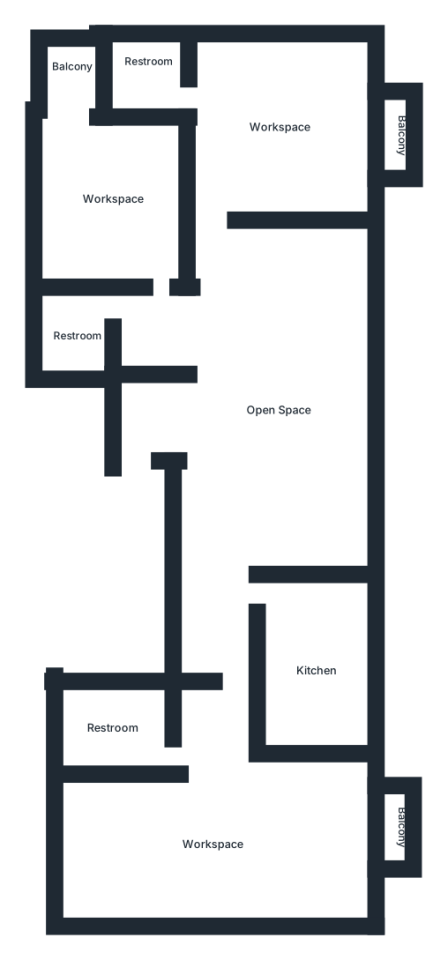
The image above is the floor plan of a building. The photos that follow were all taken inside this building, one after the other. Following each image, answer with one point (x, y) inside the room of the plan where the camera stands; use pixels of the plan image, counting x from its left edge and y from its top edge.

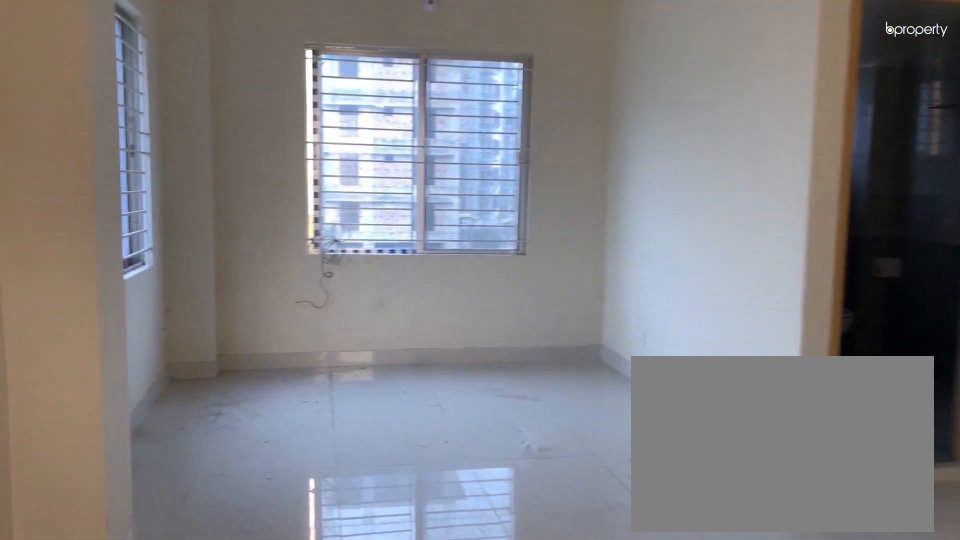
(216, 847)
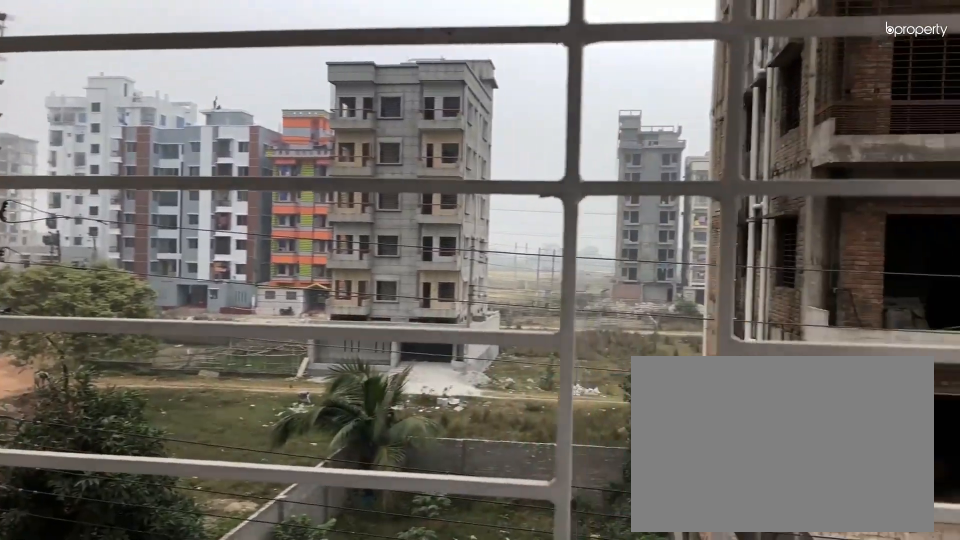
(387, 838)
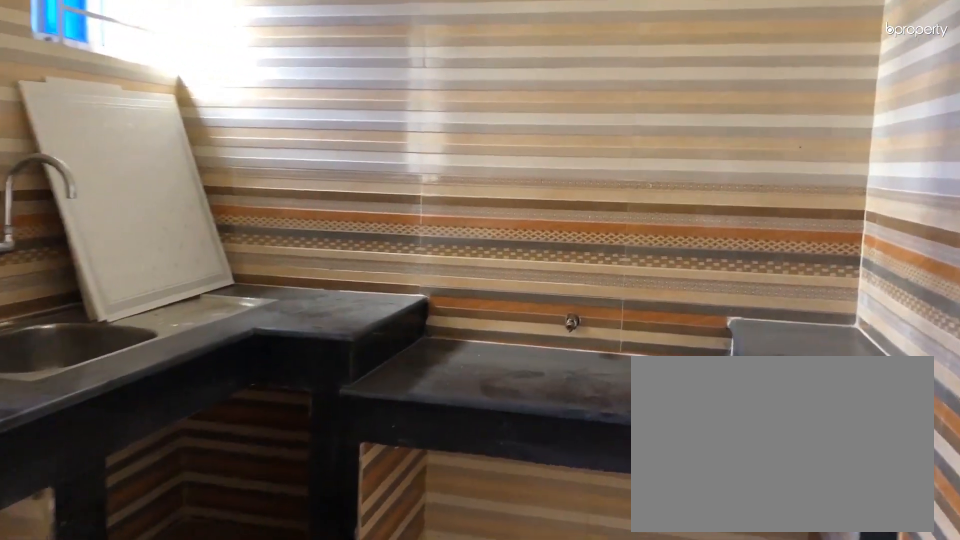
(311, 662)
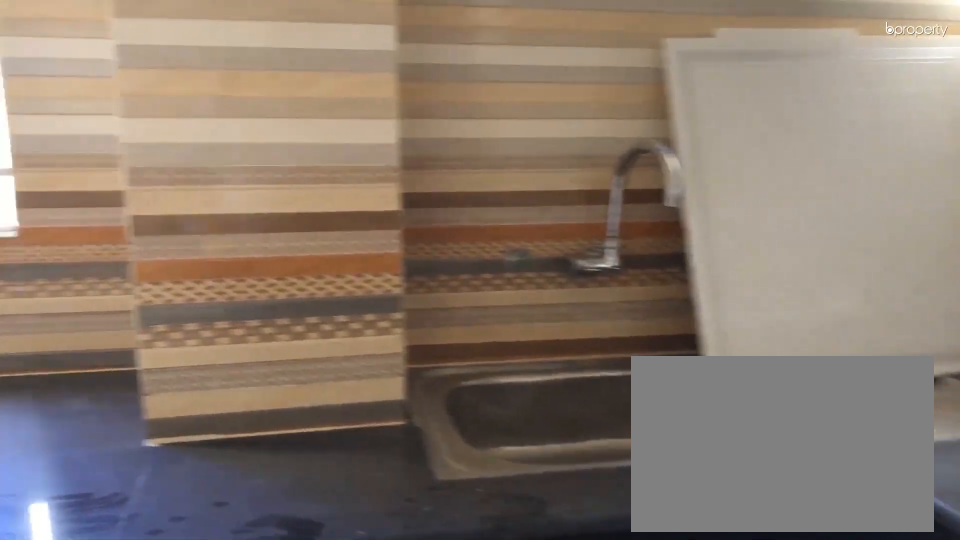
(311, 662)
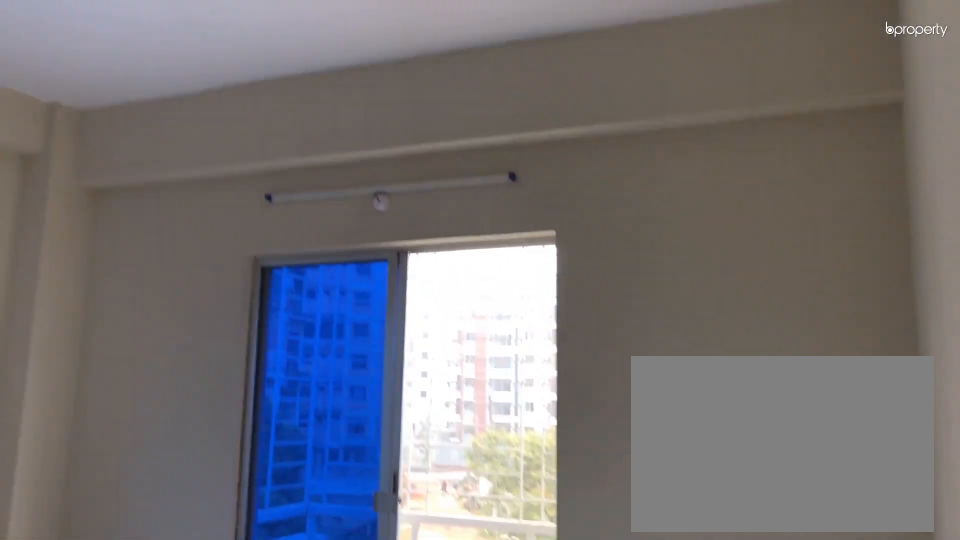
(275, 125)
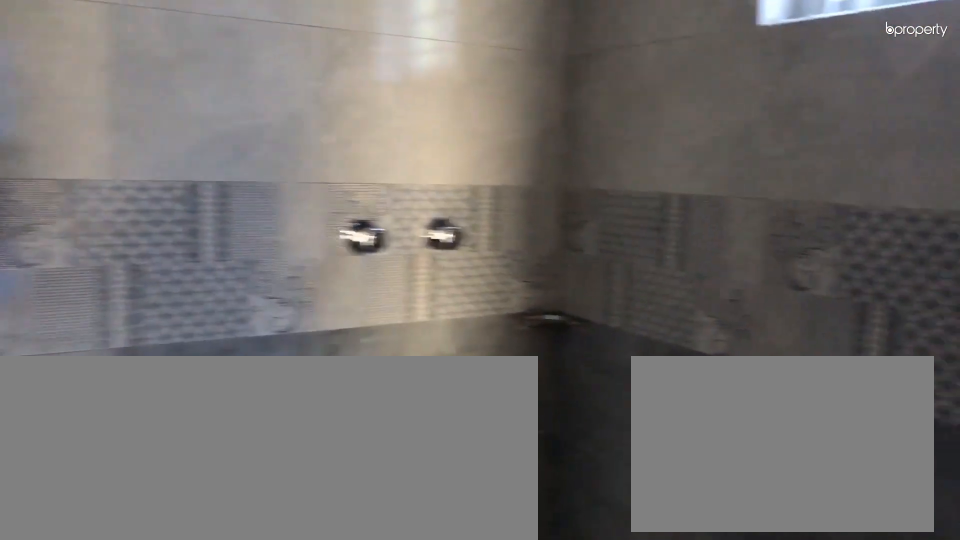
(151, 78)
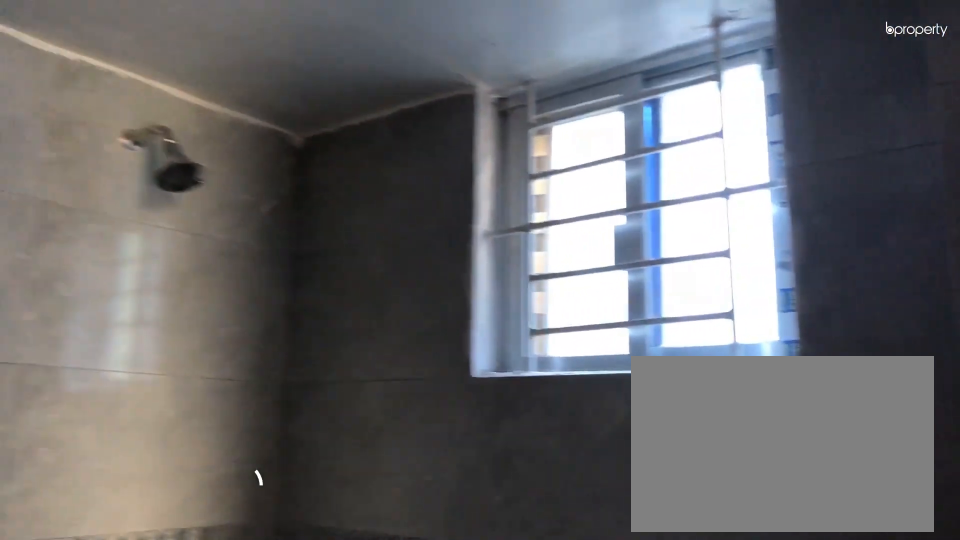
(147, 77)
